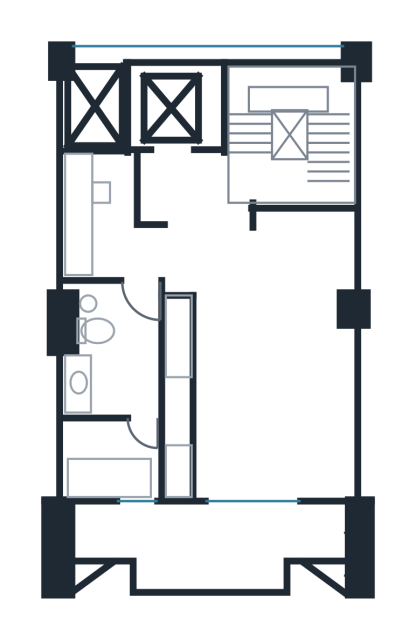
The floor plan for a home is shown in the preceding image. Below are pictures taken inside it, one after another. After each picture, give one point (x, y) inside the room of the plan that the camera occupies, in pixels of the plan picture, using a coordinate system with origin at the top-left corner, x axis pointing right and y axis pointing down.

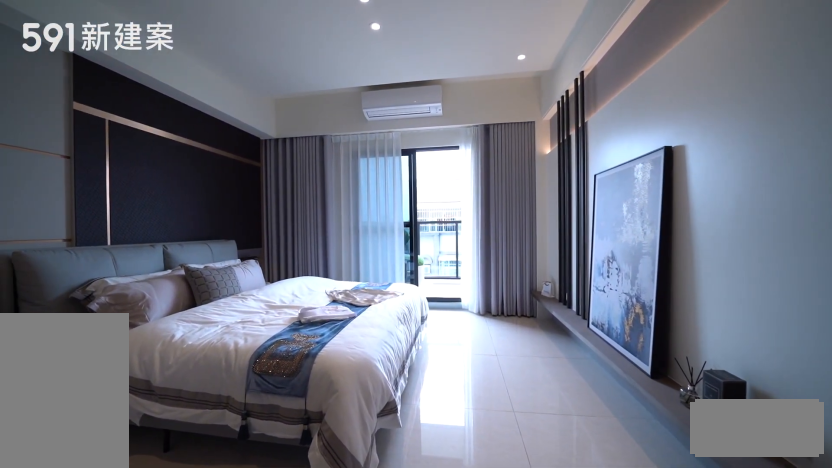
(262, 412)
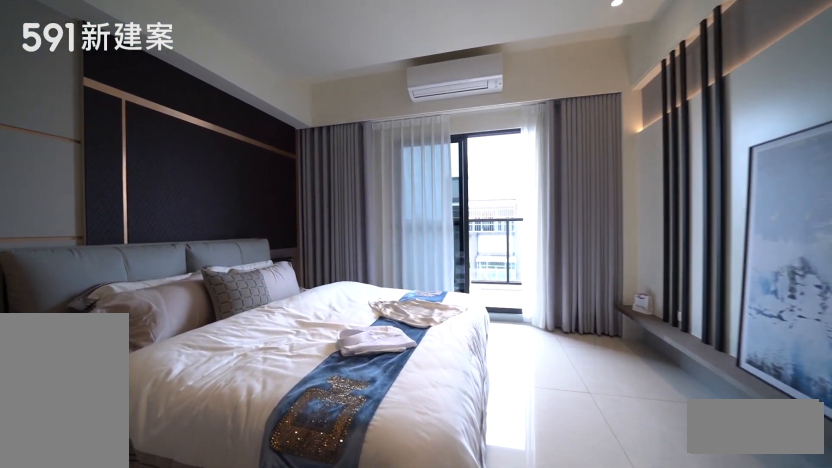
(262, 412)
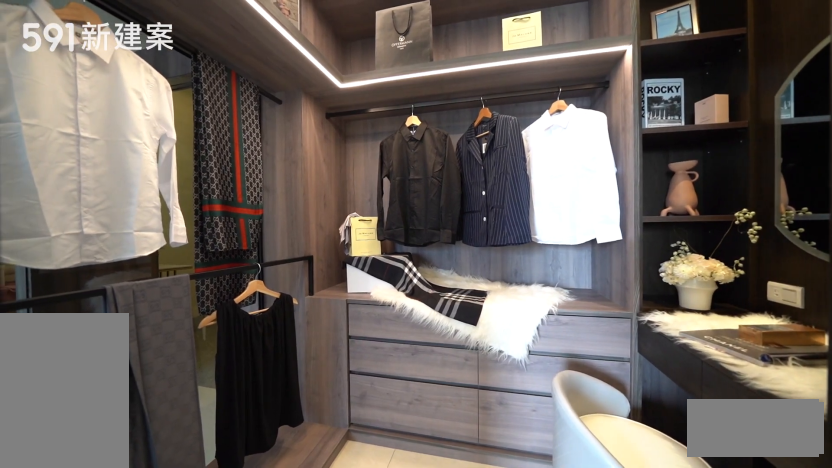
(300, 264)
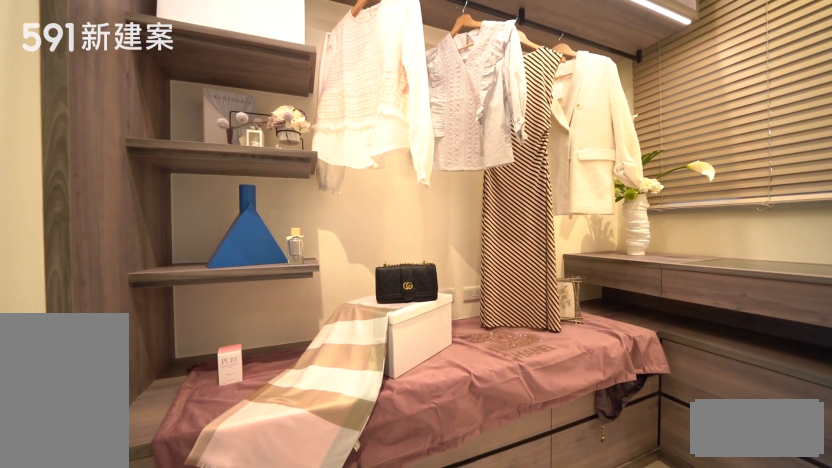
(101, 217)
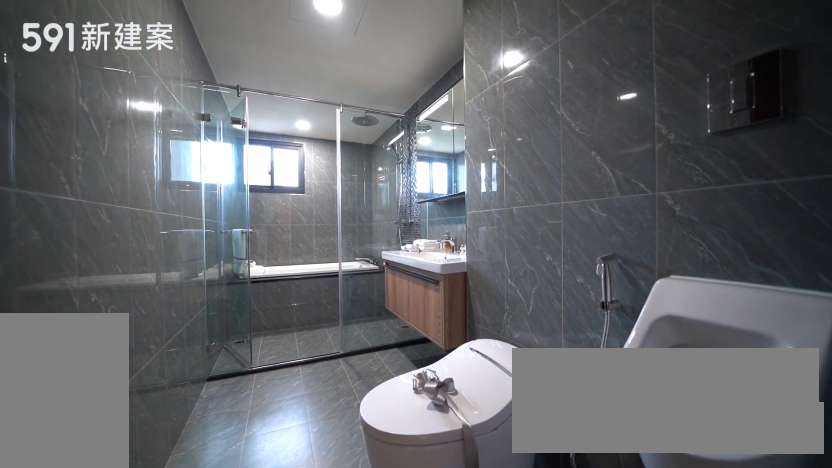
(109, 388)
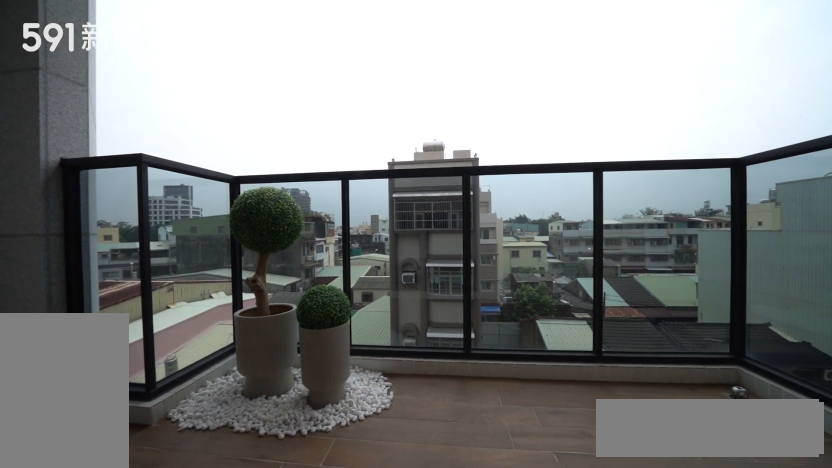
(208, 547)
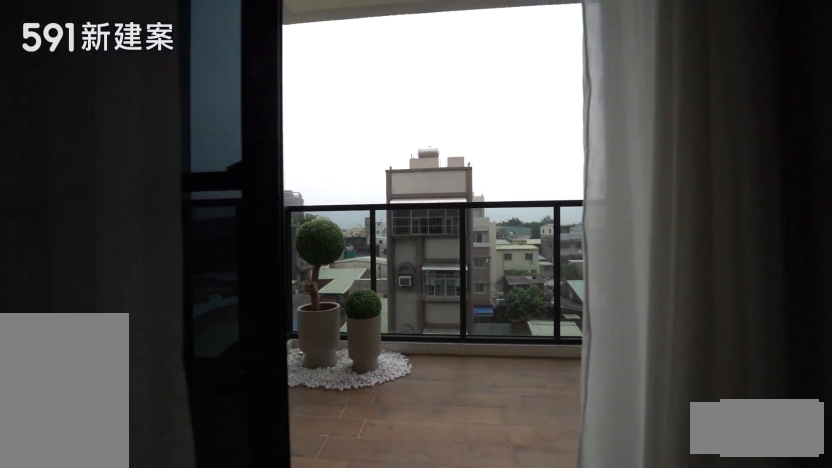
(208, 547)
